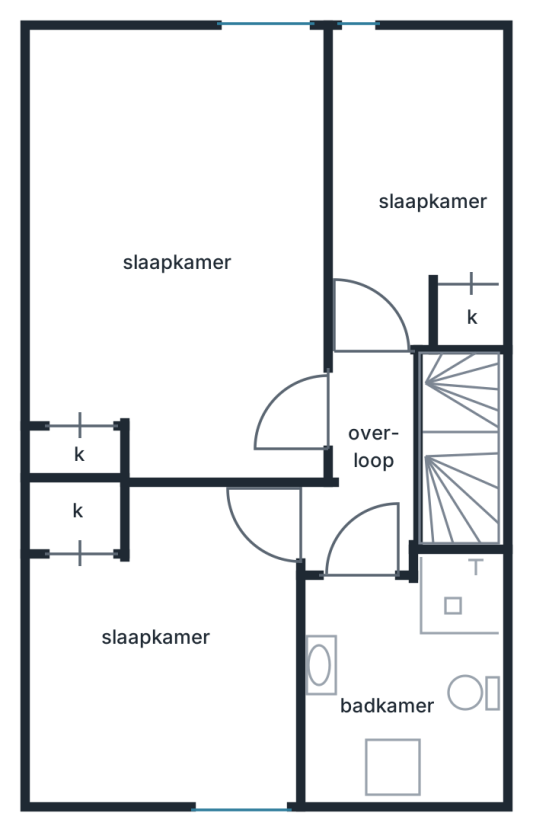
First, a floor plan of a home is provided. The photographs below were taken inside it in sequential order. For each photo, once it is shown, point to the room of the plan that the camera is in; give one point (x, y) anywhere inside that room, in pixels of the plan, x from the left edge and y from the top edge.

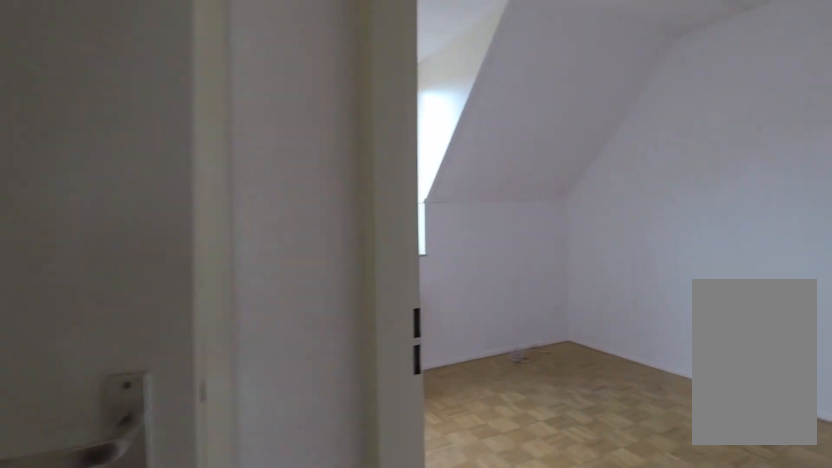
(377, 546)
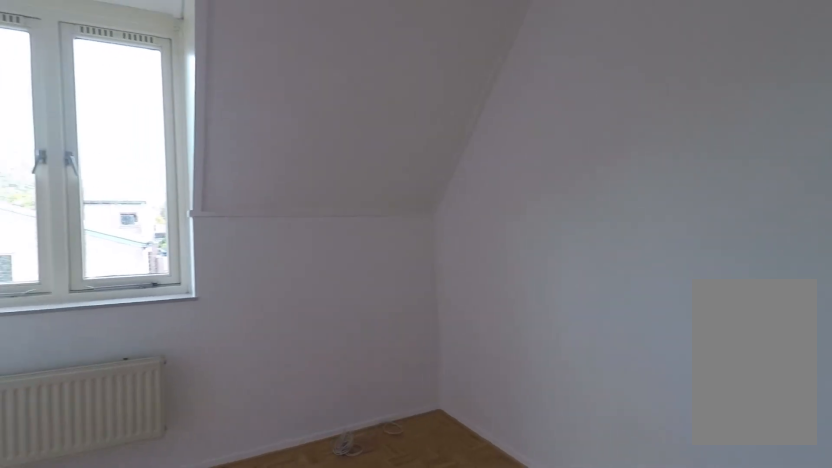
(182, 638)
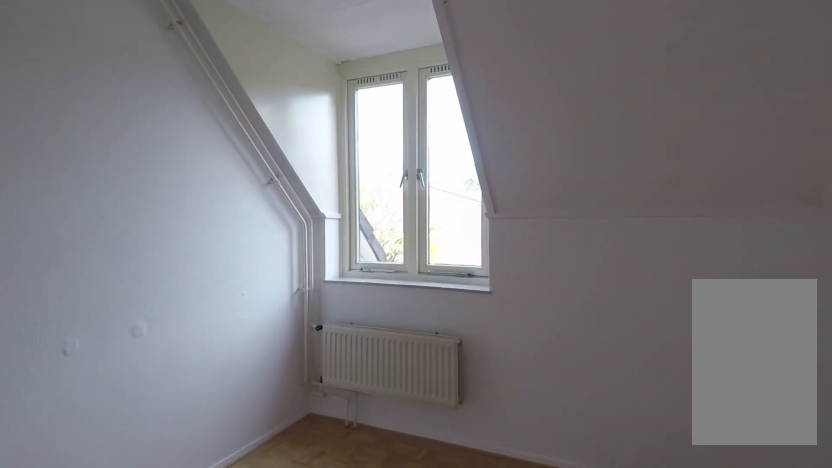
(182, 638)
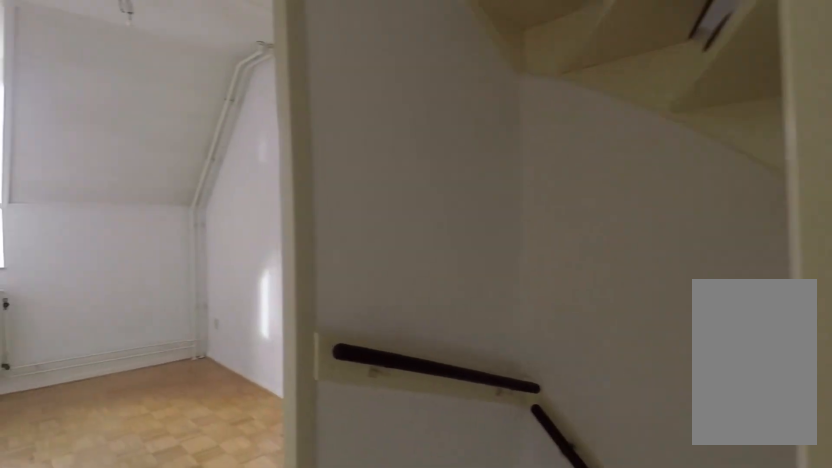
(372, 480)
